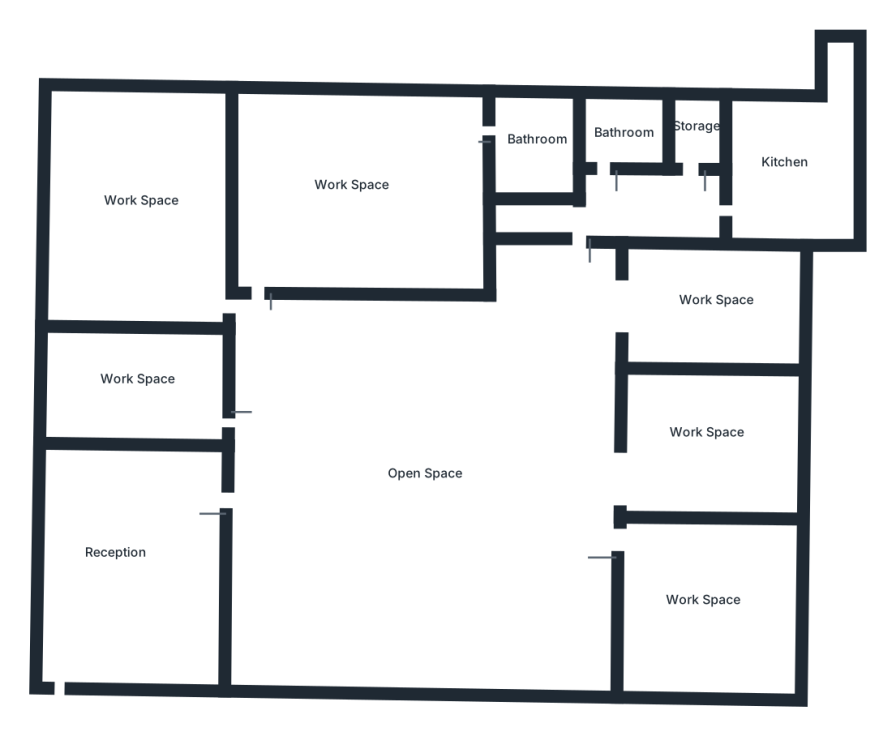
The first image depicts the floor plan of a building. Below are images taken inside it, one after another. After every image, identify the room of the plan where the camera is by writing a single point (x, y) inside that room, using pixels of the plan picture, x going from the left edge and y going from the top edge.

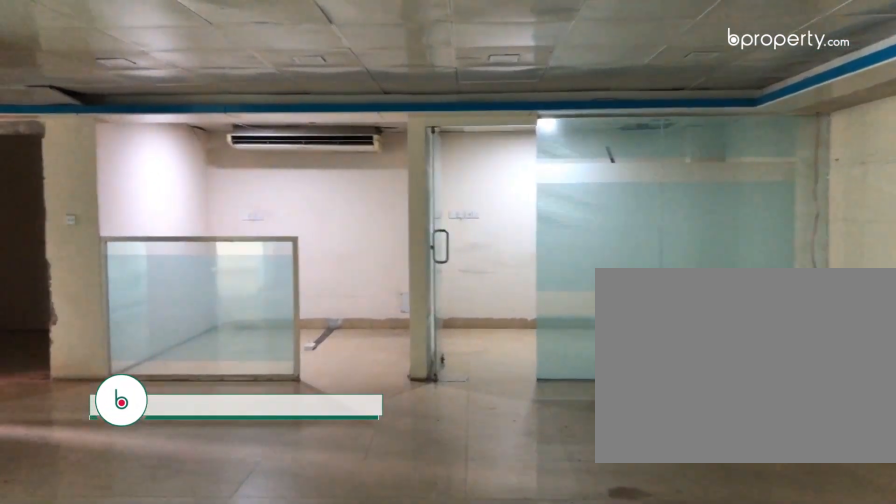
(414, 480)
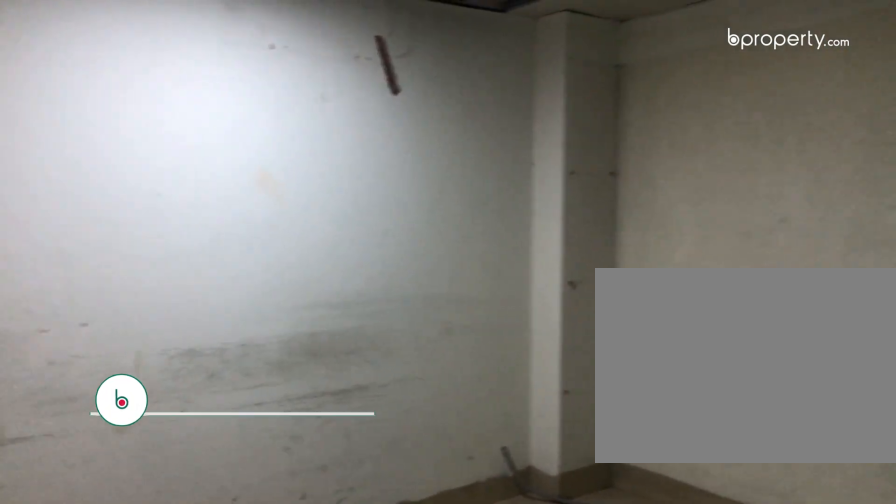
(701, 605)
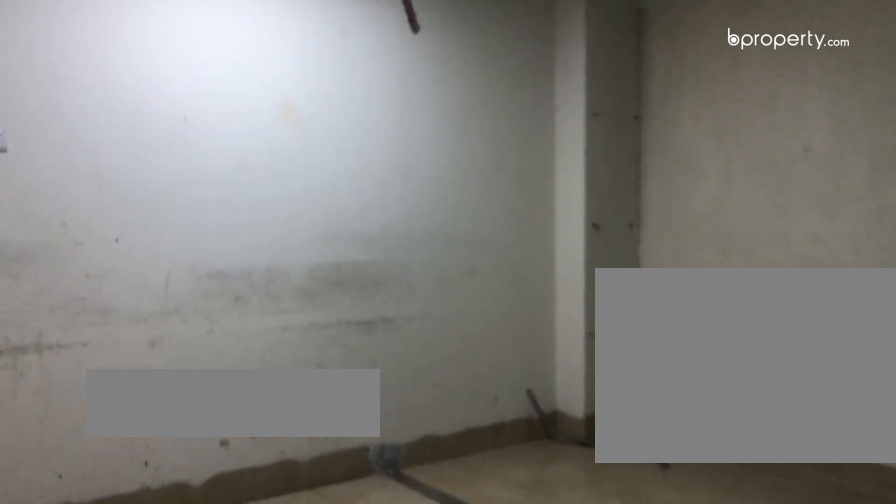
(701, 605)
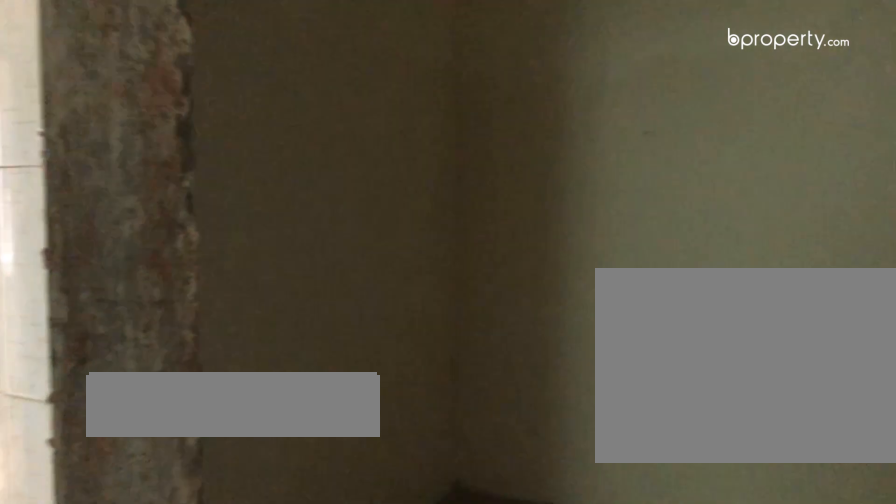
(725, 290)
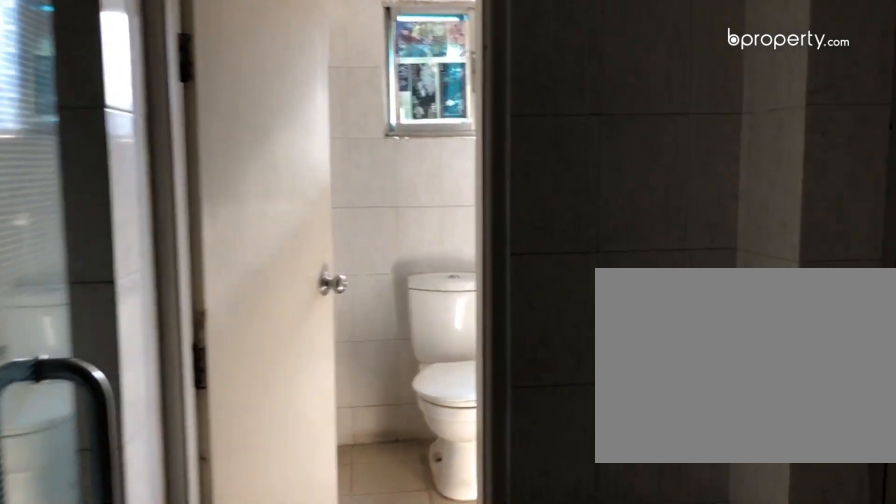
(594, 216)
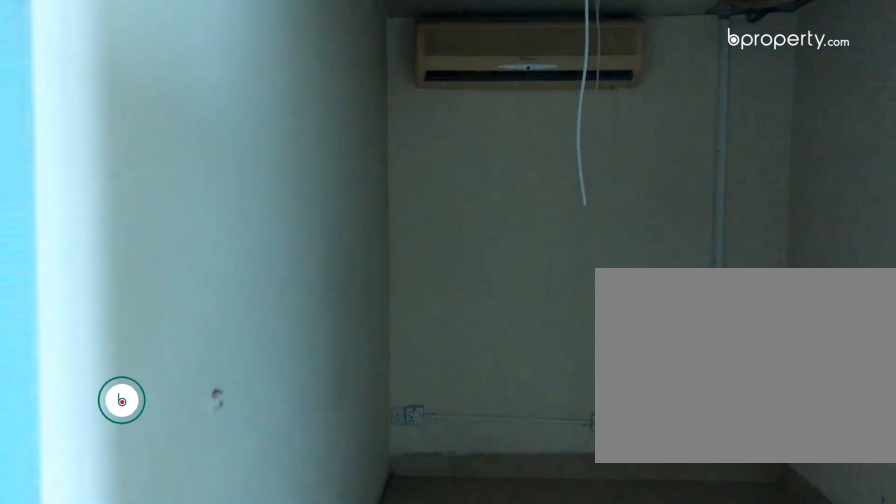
(145, 410)
